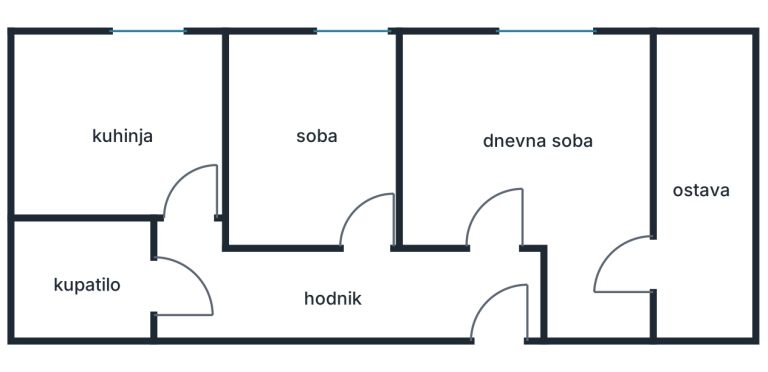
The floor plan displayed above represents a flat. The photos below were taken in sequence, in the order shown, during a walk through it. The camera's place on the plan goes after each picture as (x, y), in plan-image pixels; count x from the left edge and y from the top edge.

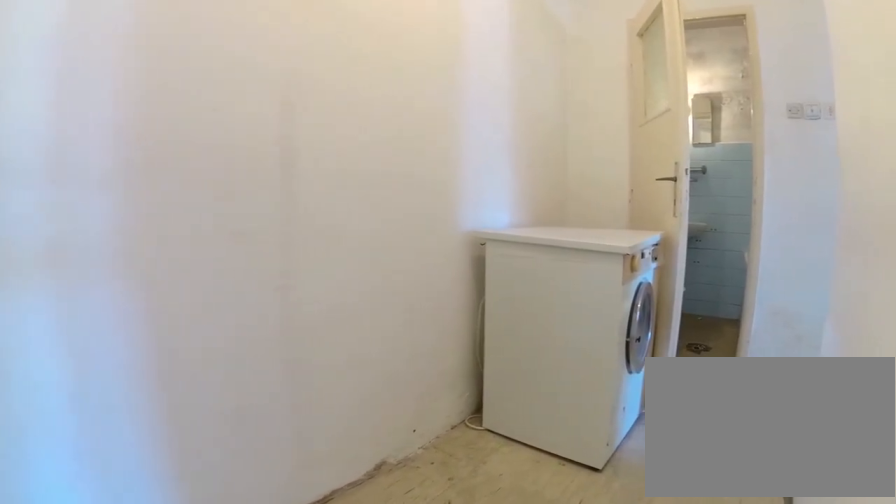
(364, 278)
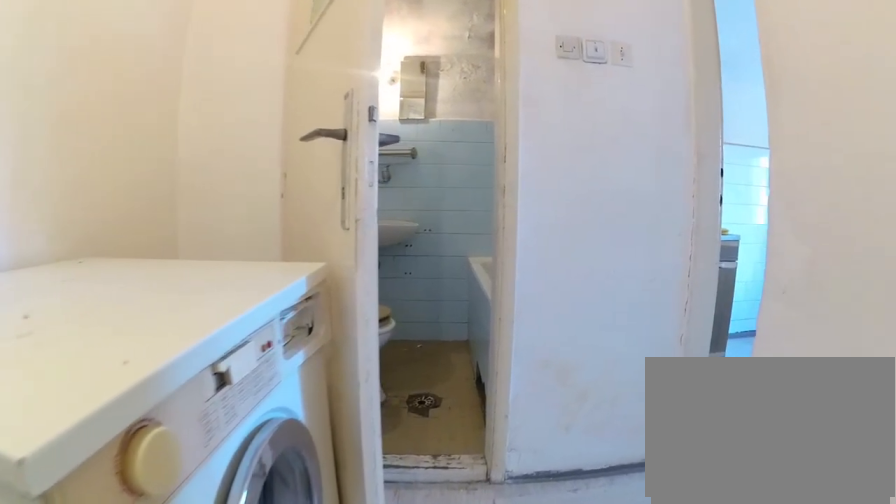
(286, 277)
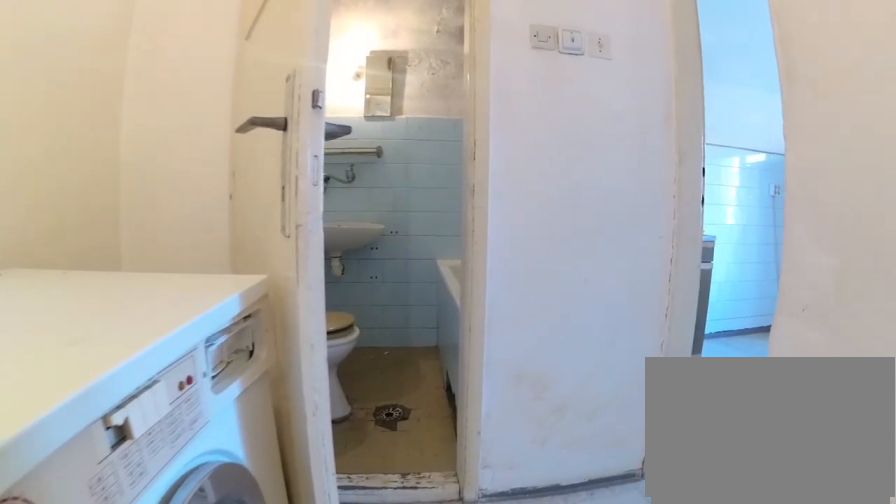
(276, 278)
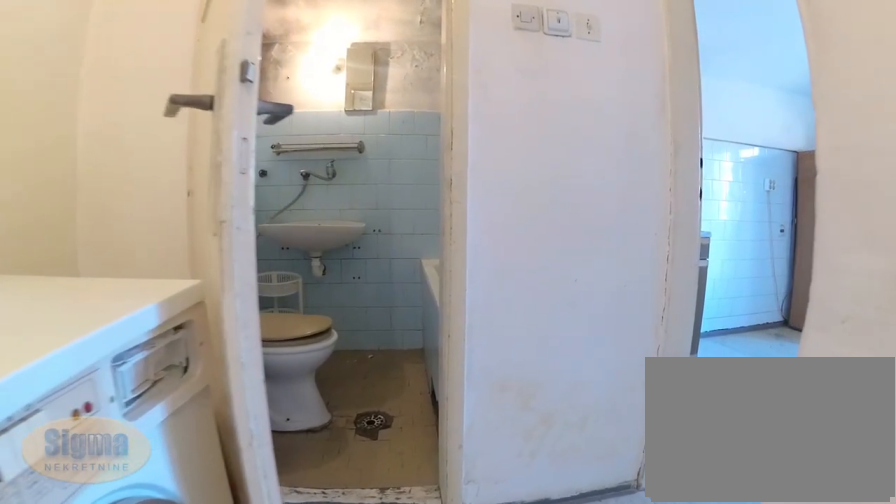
(266, 277)
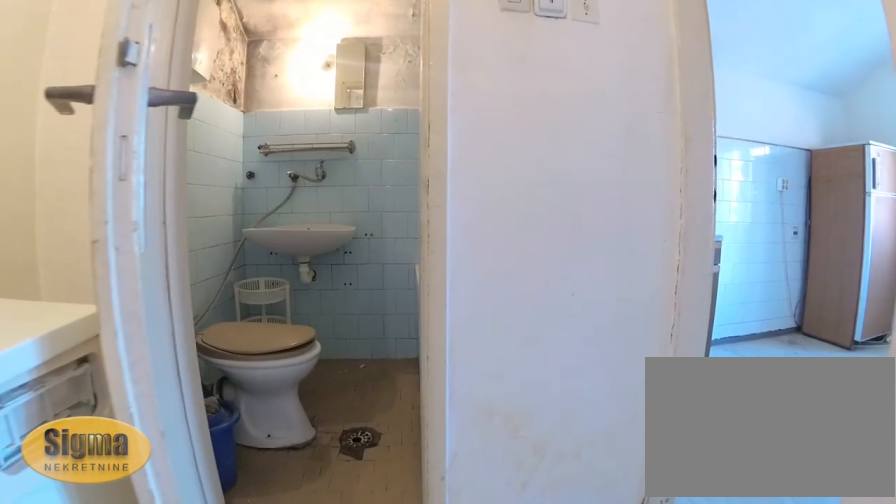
(257, 277)
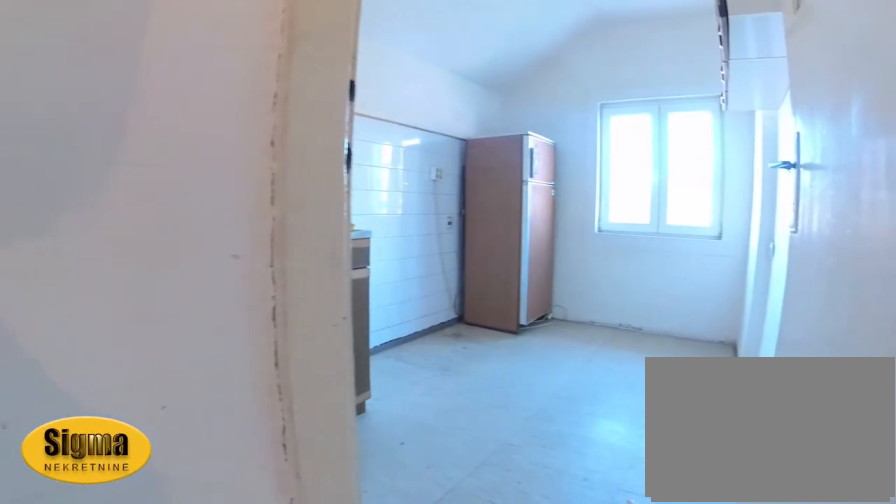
(204, 272)
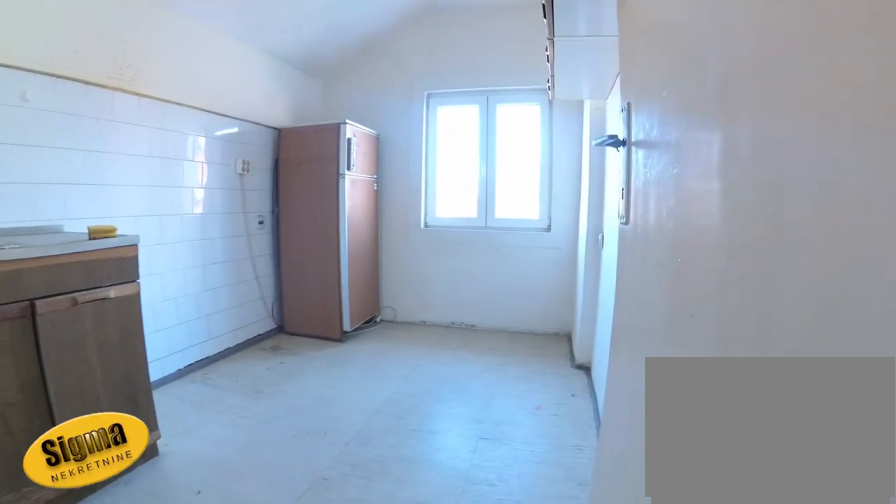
(194, 262)
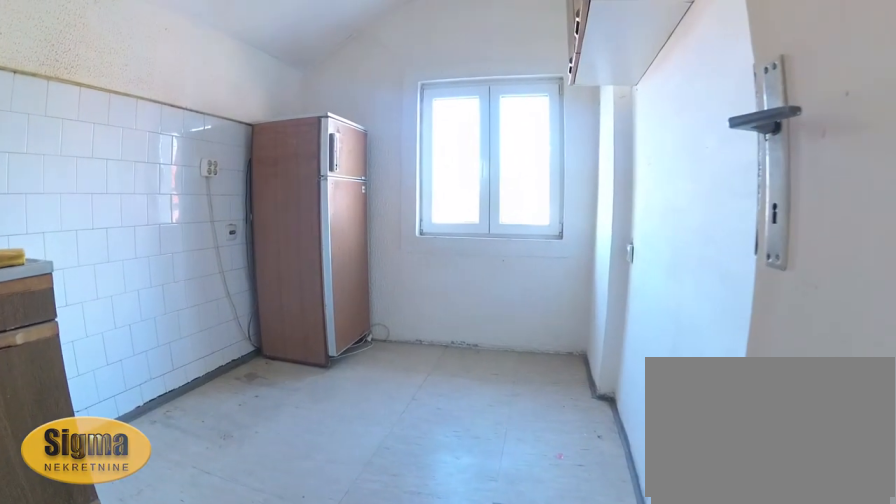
(191, 235)
